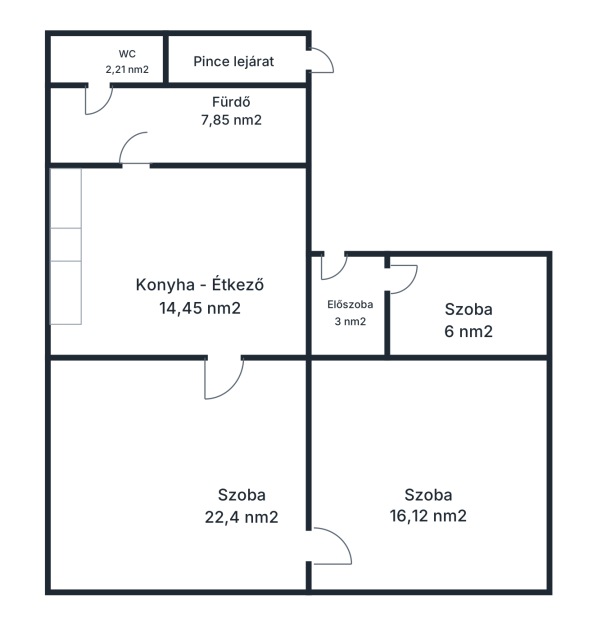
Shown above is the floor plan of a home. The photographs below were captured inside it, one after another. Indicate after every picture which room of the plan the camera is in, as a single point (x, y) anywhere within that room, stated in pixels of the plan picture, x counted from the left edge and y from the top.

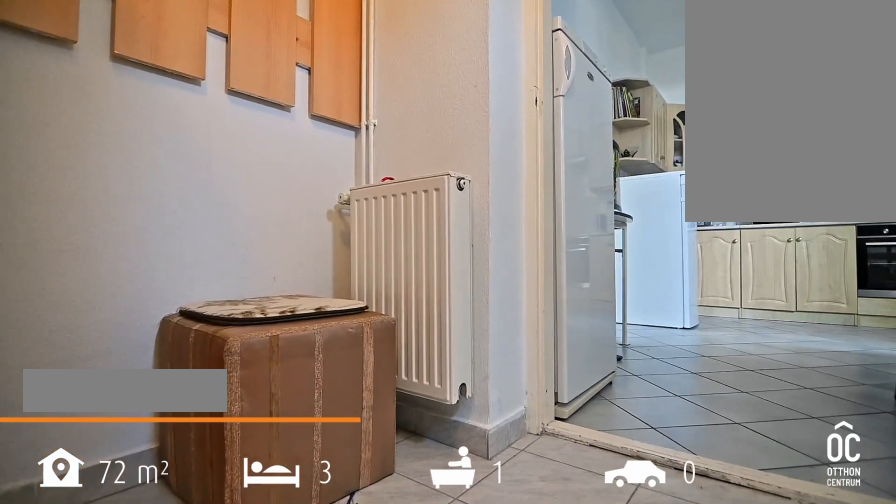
(346, 307)
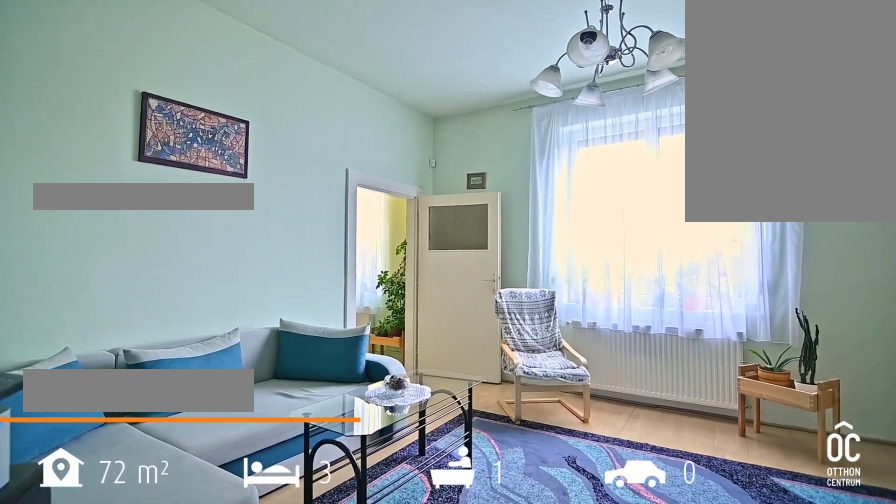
(179, 478)
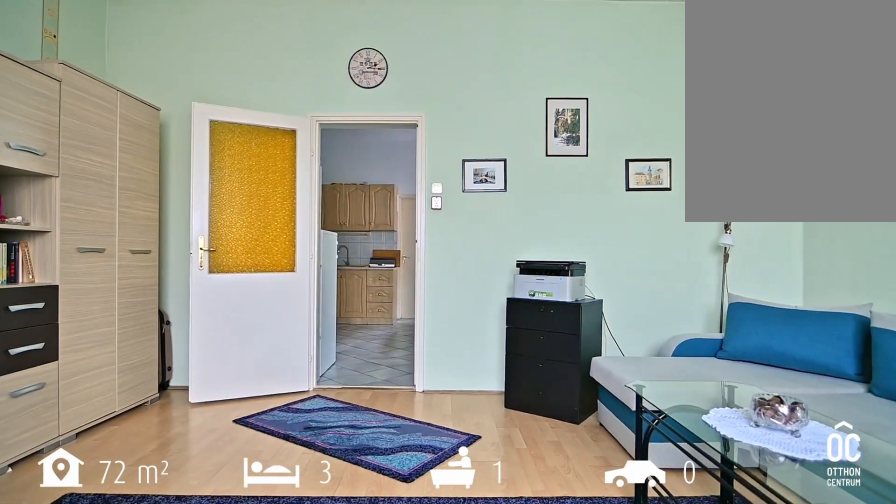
(179, 478)
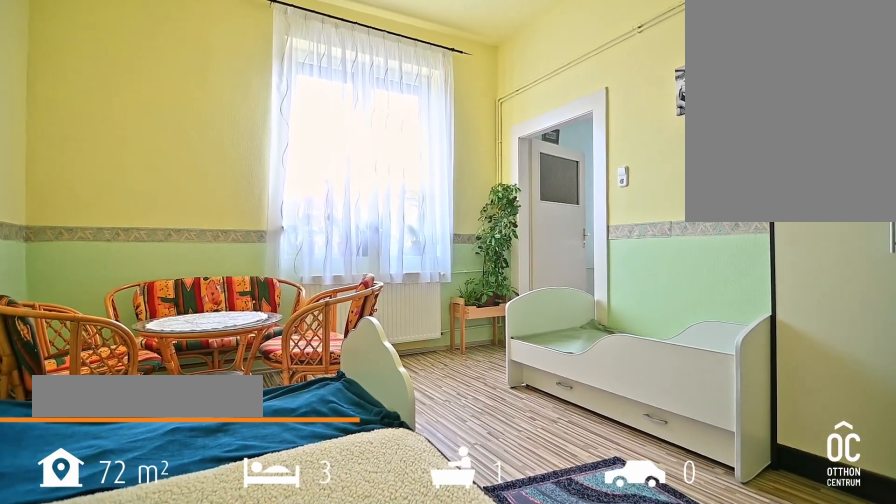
(434, 480)
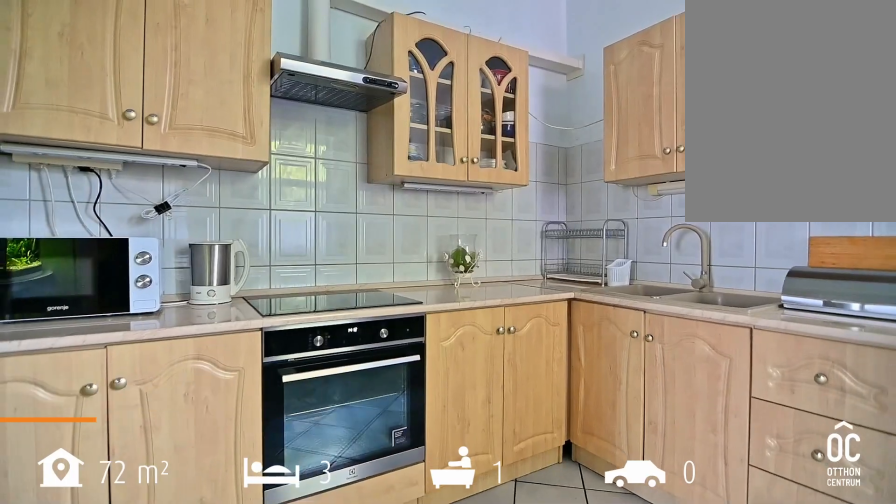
(181, 264)
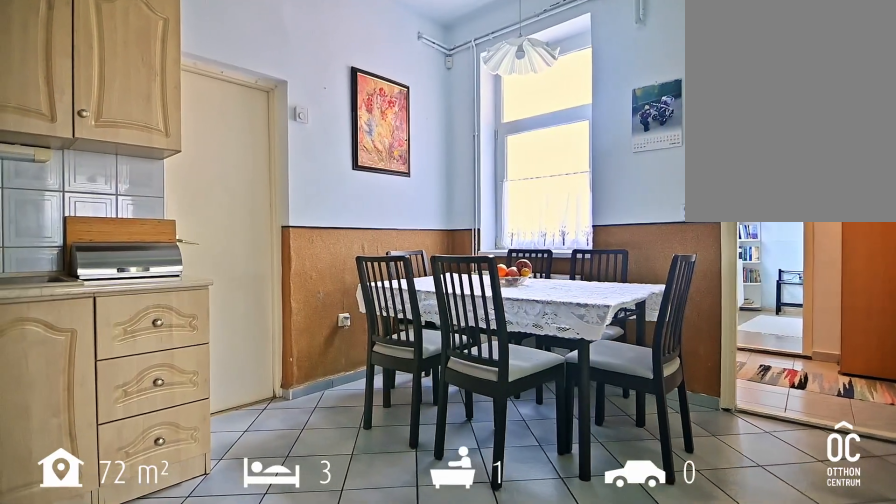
(181, 264)
